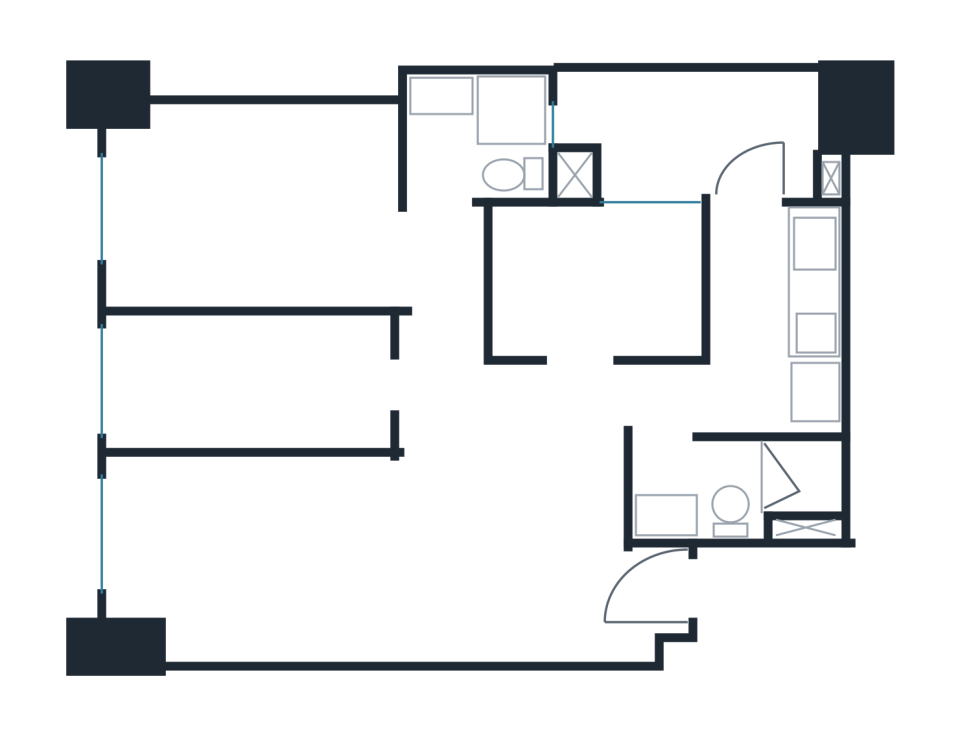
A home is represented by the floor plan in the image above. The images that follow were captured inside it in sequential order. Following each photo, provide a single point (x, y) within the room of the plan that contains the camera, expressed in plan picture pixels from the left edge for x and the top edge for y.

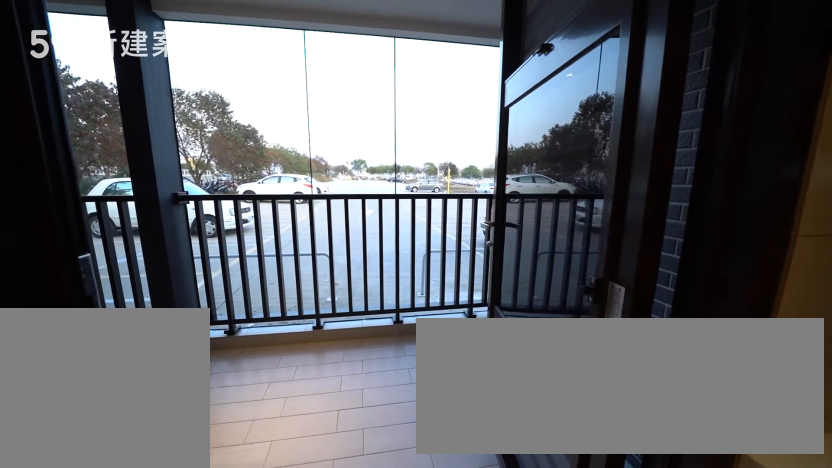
(698, 133)
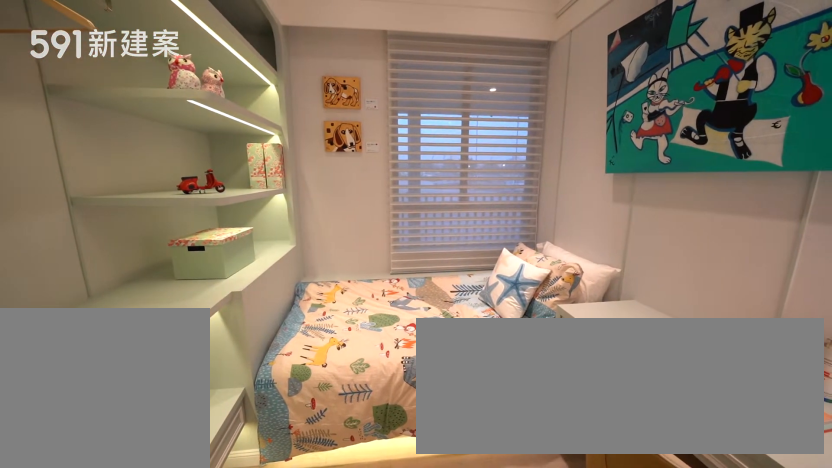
(598, 277)
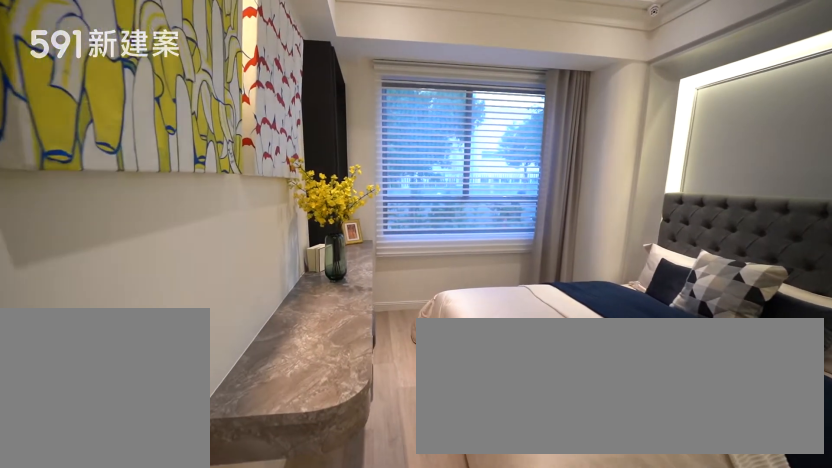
(244, 205)
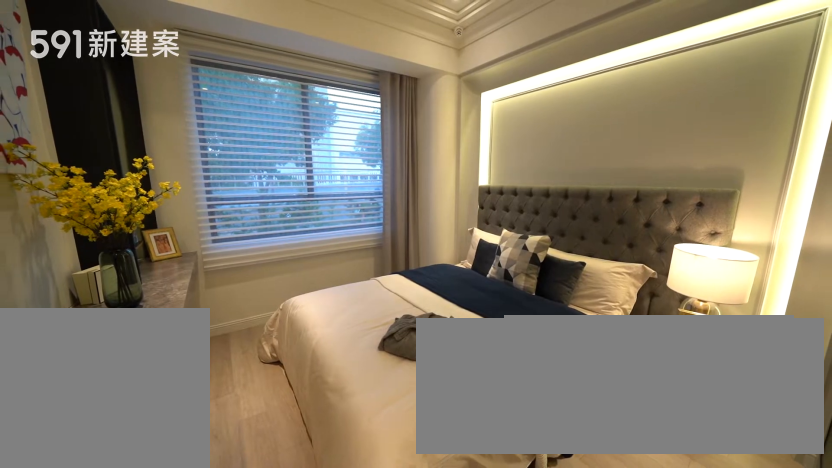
(244, 205)
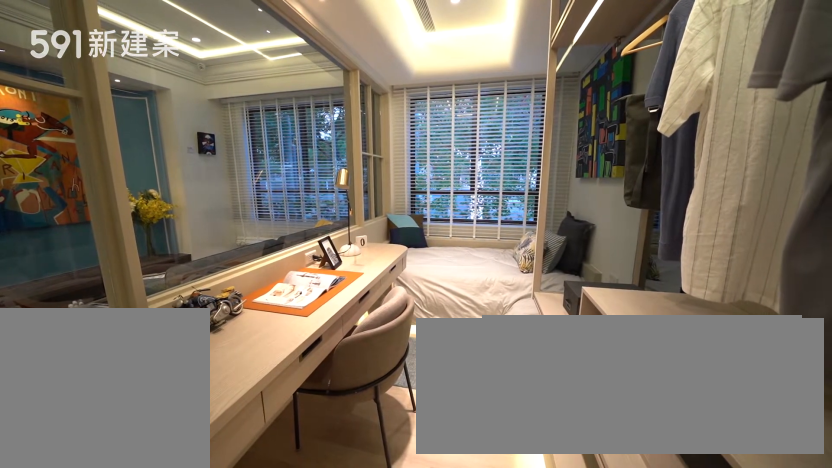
(240, 382)
